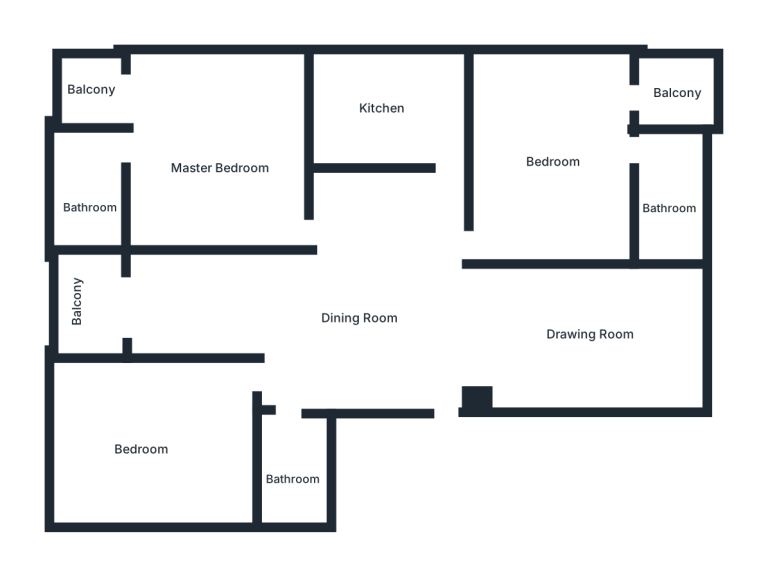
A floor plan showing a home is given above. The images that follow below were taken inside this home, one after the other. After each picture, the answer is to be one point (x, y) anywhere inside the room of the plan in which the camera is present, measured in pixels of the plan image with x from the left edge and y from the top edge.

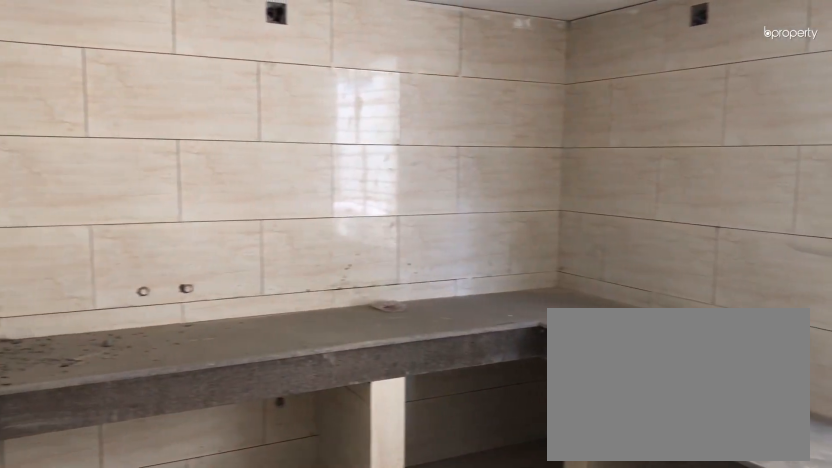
(377, 103)
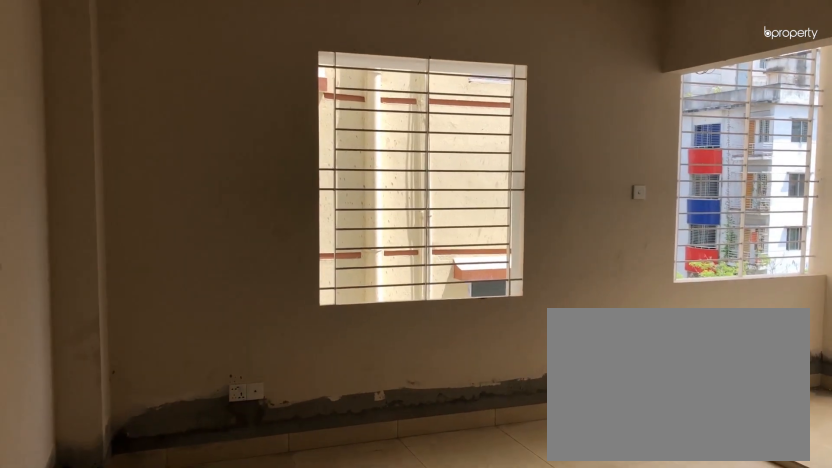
(552, 147)
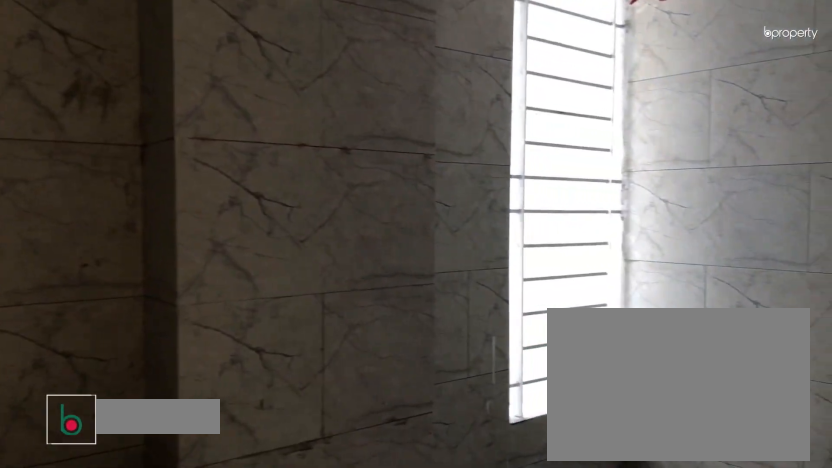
(663, 200)
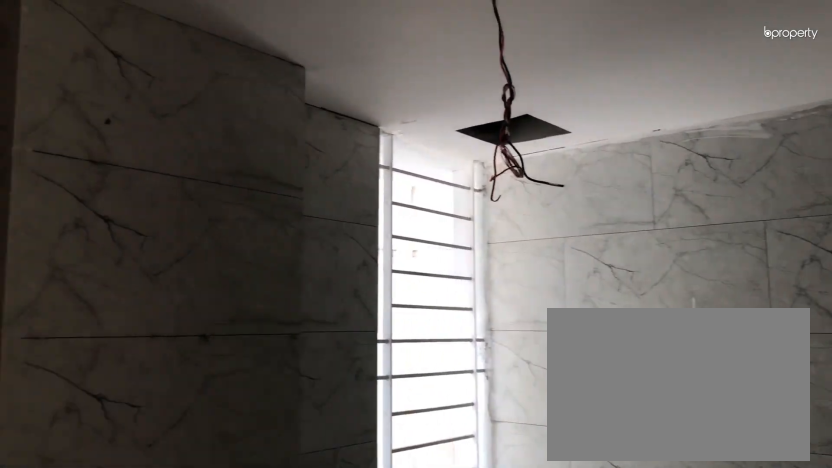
(663, 200)
